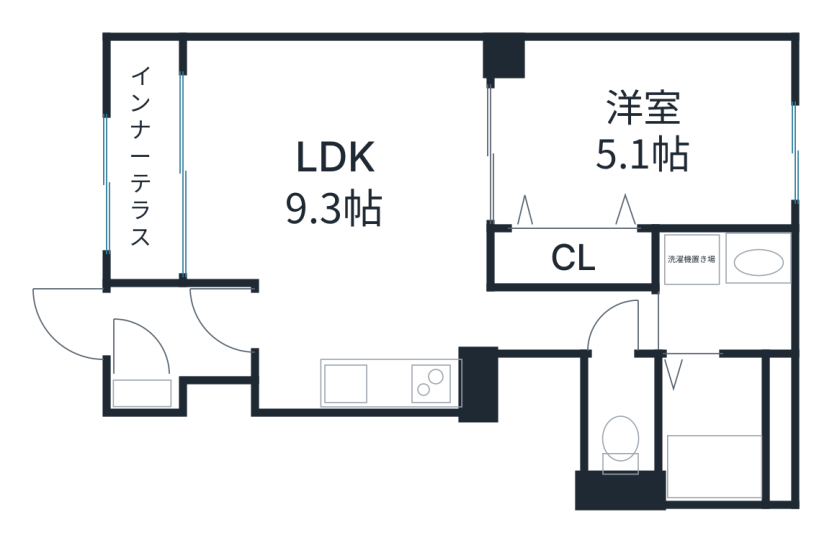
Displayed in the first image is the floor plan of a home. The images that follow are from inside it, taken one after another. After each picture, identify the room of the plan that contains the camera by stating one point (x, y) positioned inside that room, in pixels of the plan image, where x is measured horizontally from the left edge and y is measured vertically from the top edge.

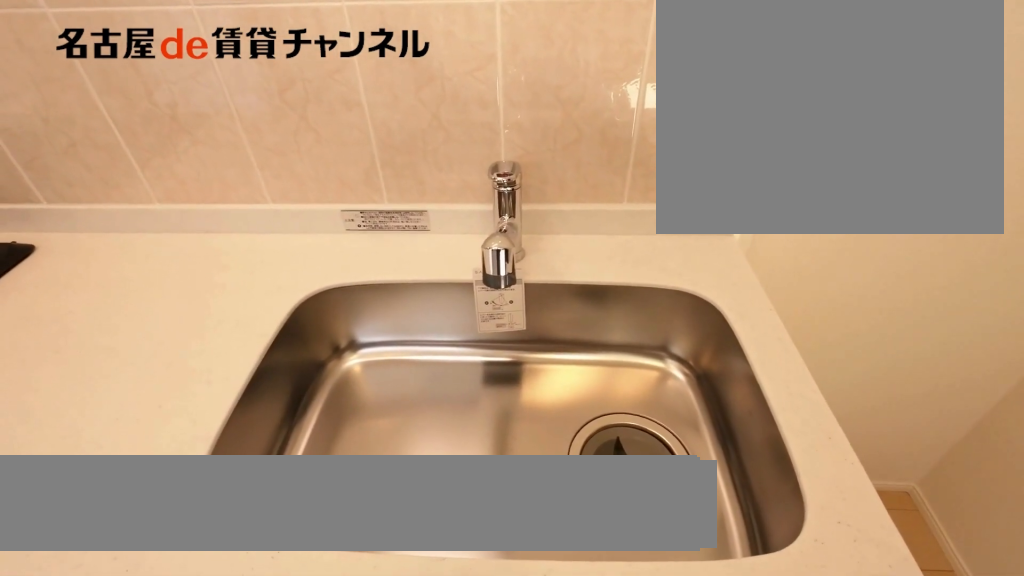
(403, 382)
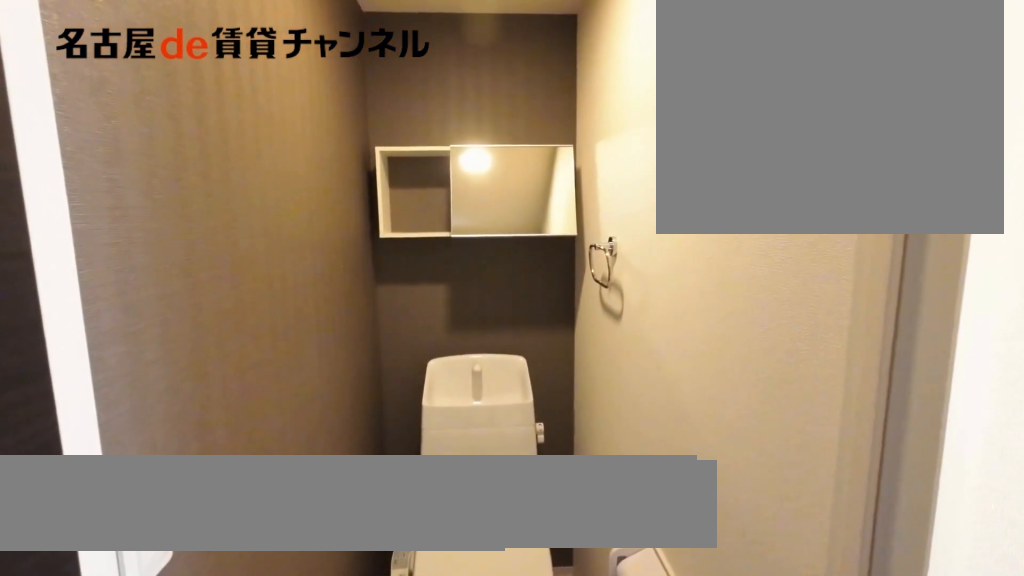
(619, 417)
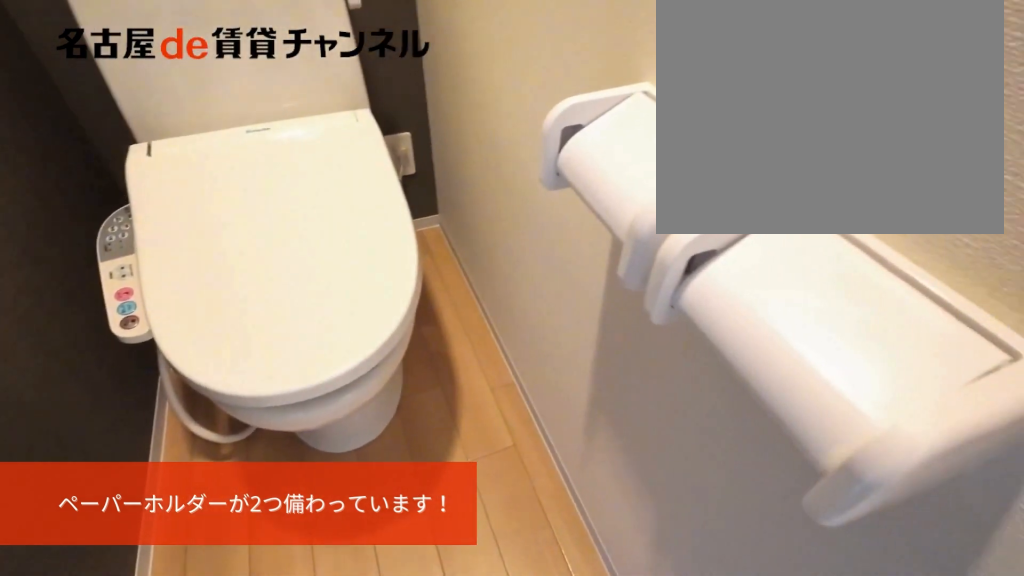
(619, 417)
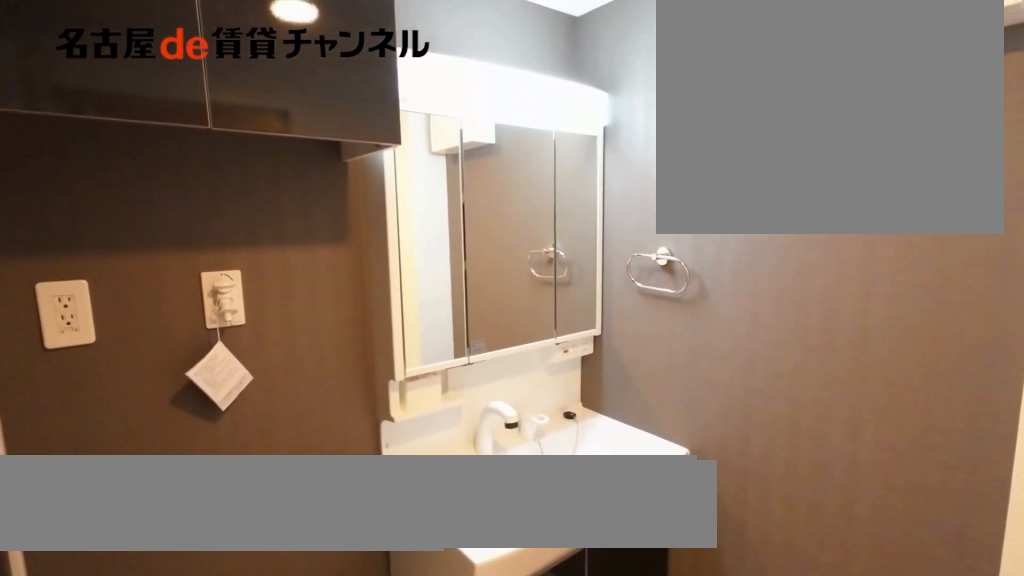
(723, 290)
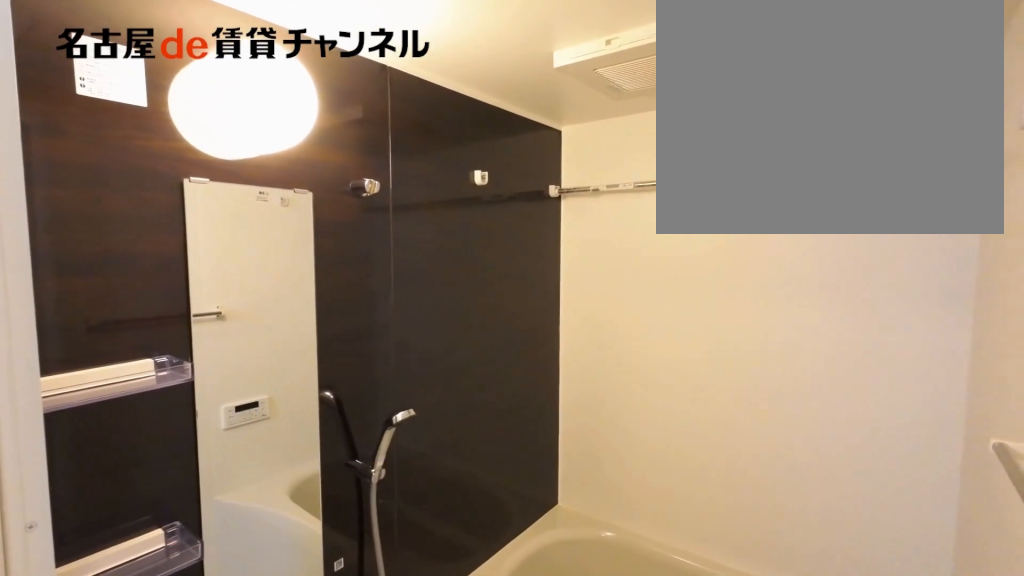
(723, 426)
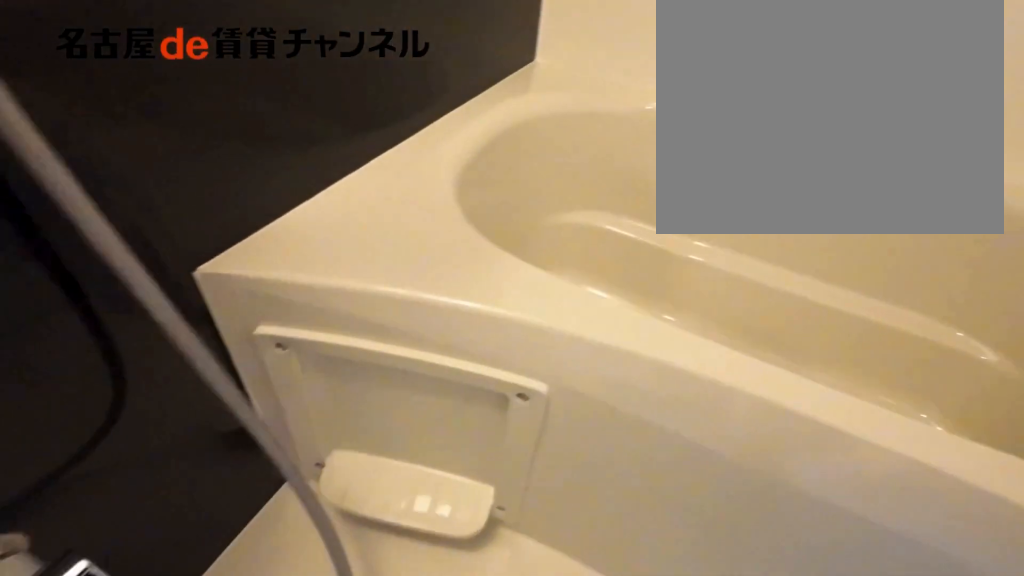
(723, 426)
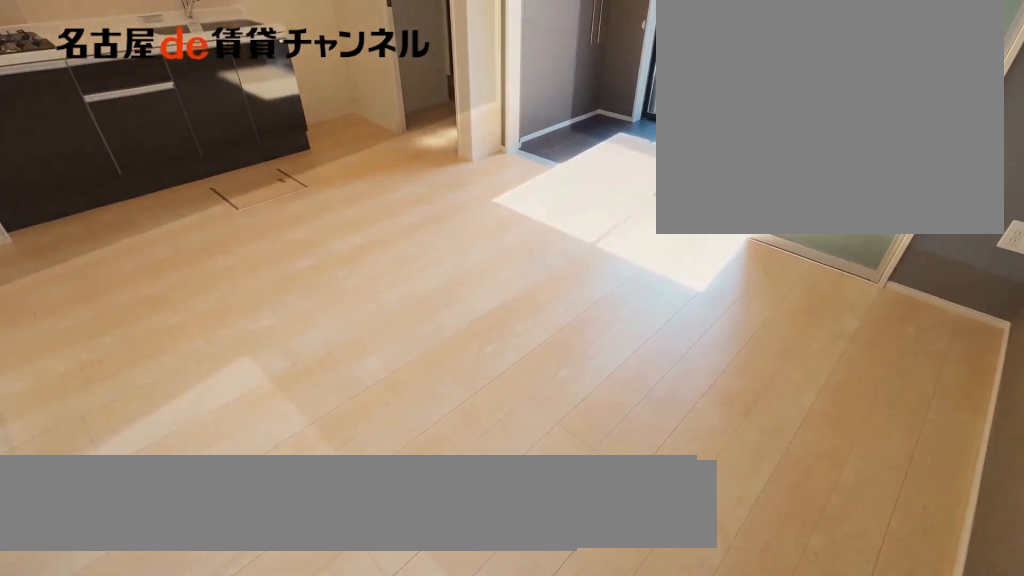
(346, 216)
